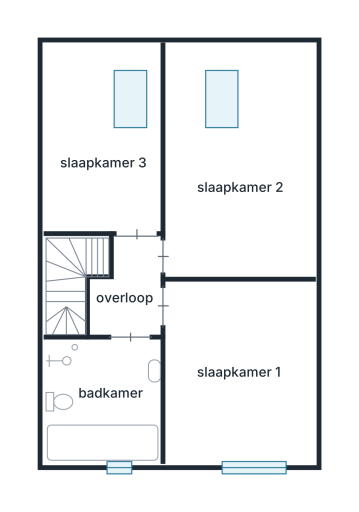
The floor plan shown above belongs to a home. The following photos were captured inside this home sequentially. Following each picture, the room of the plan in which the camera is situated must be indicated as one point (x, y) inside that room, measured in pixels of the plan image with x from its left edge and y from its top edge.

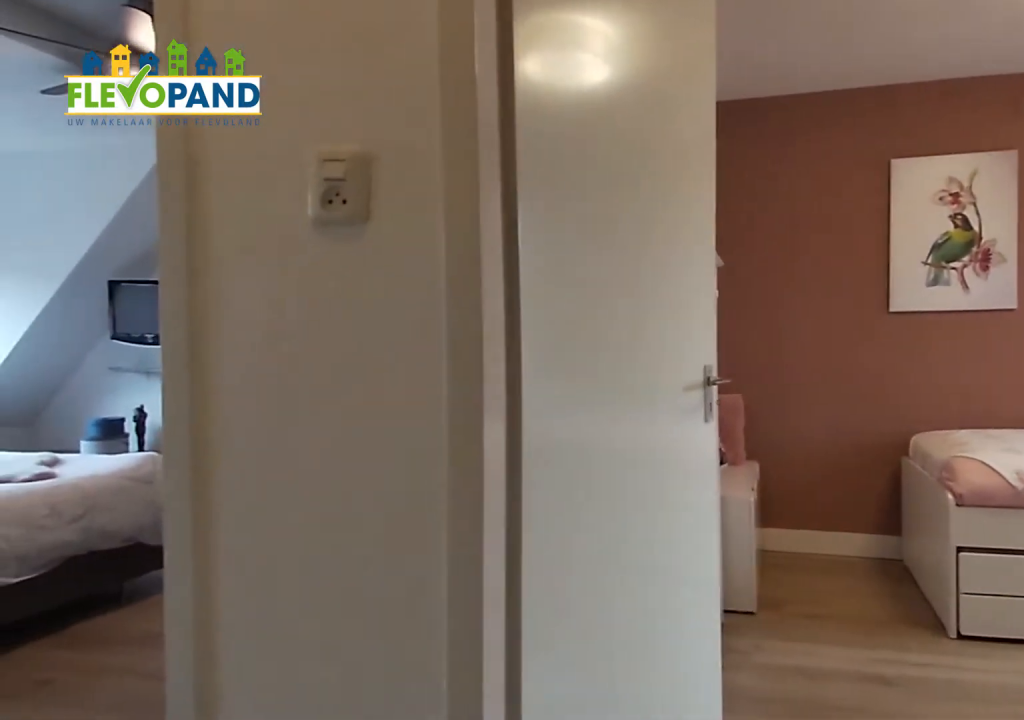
(128, 290)
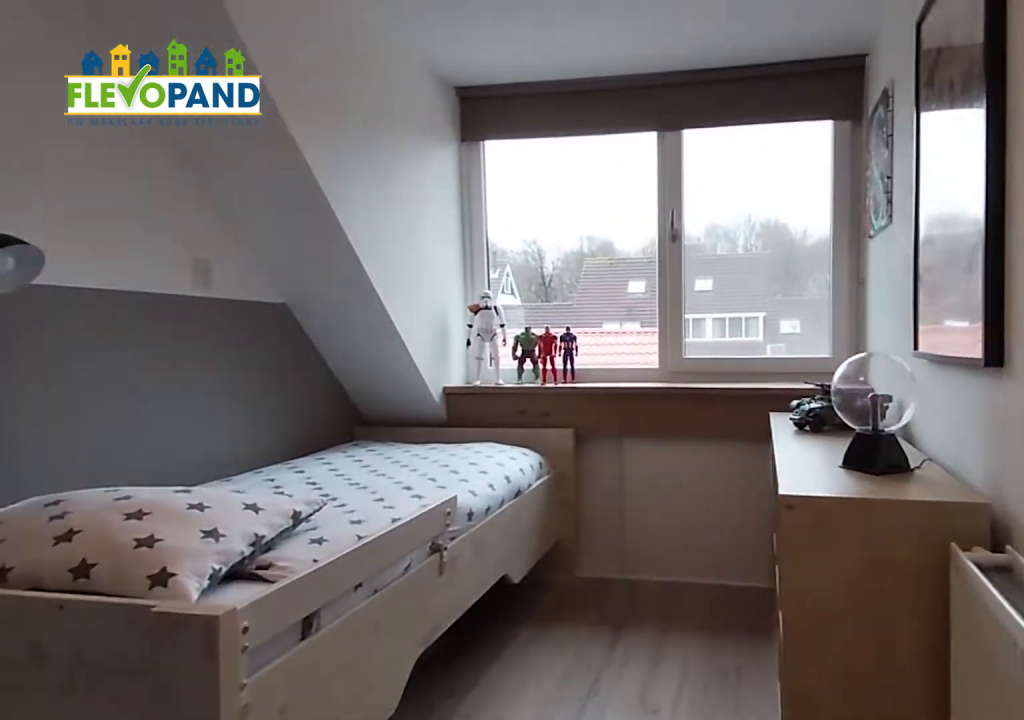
(65, 190)
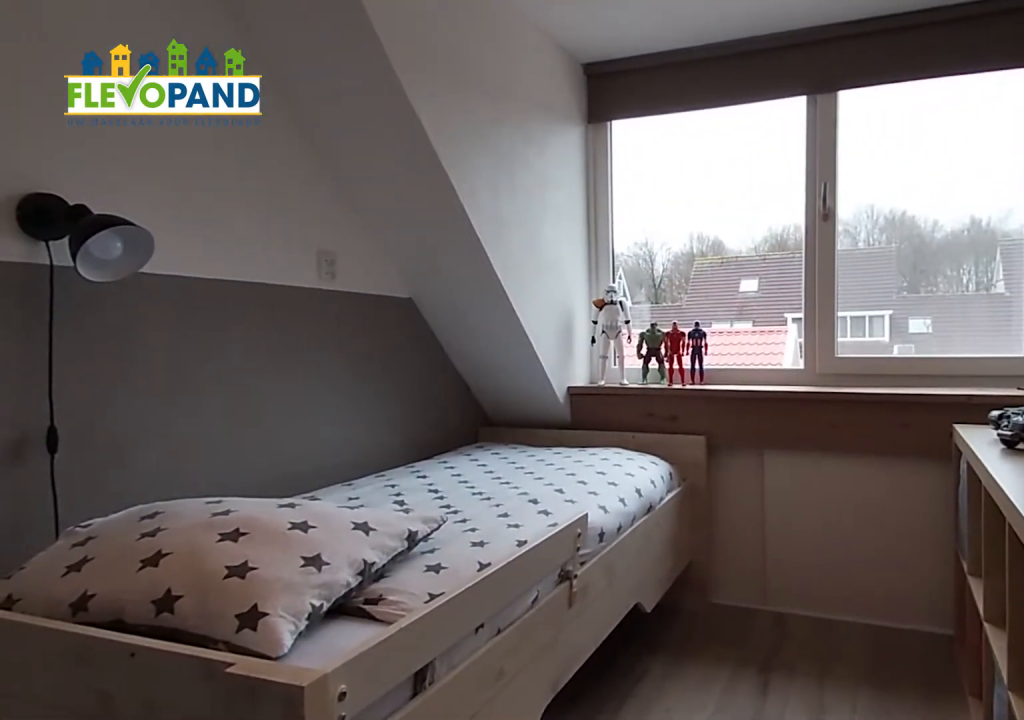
(65, 190)
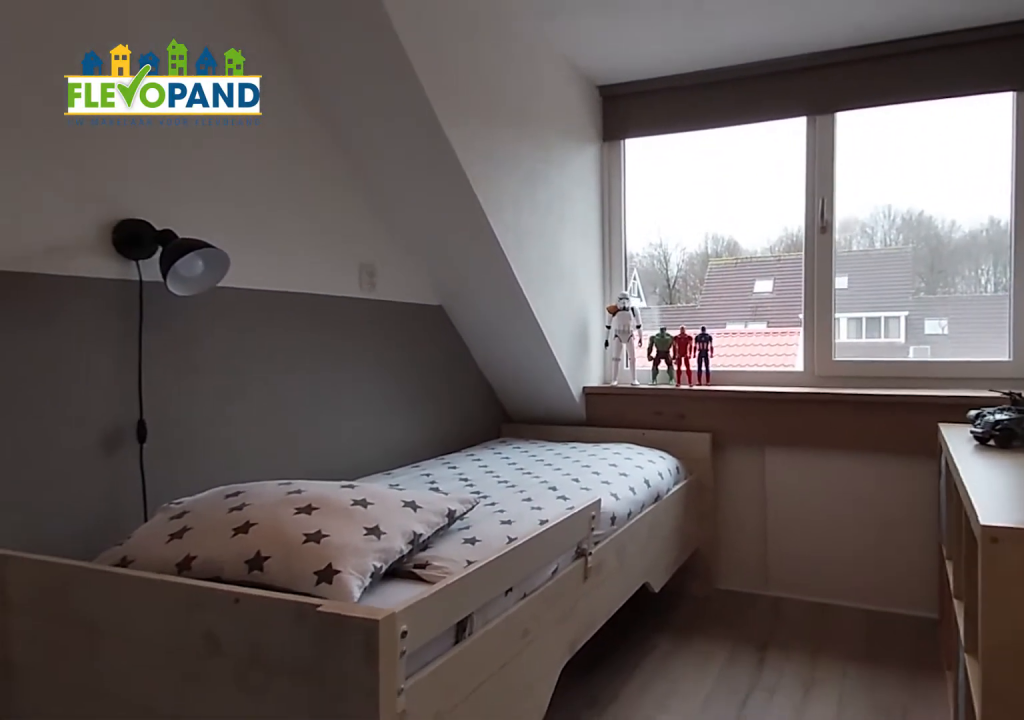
(65, 190)
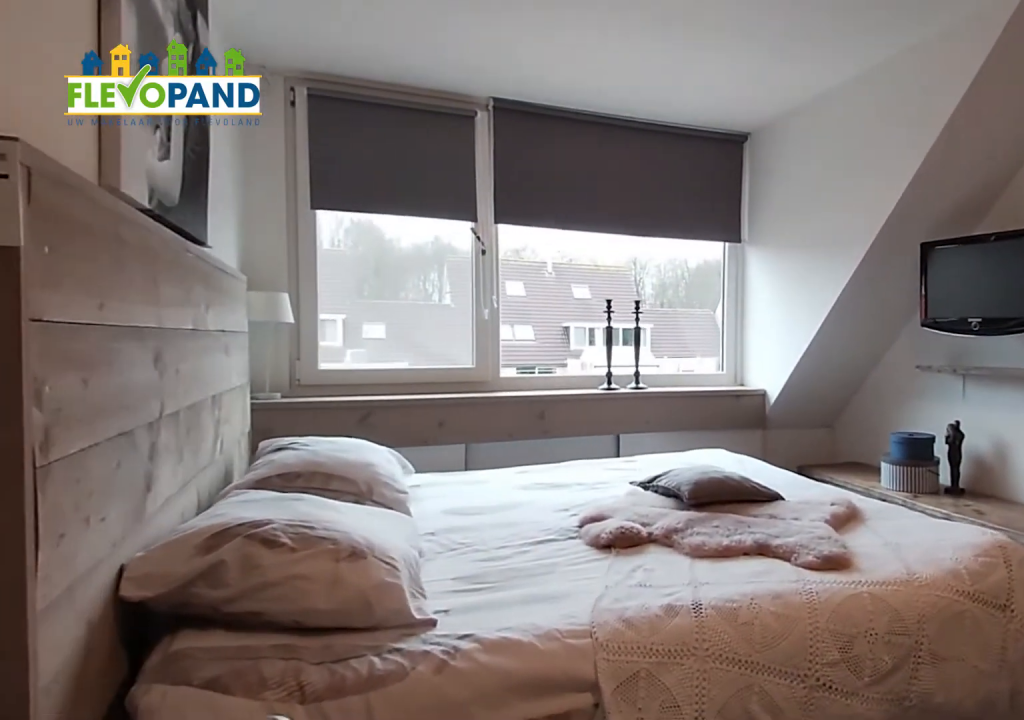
(311, 194)
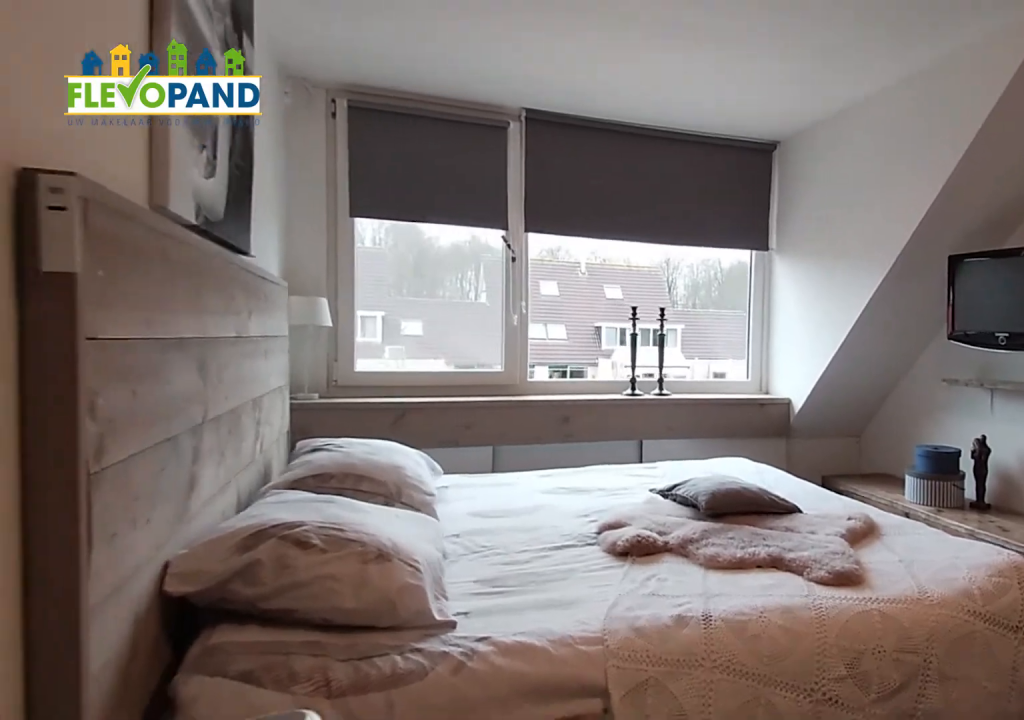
(311, 194)
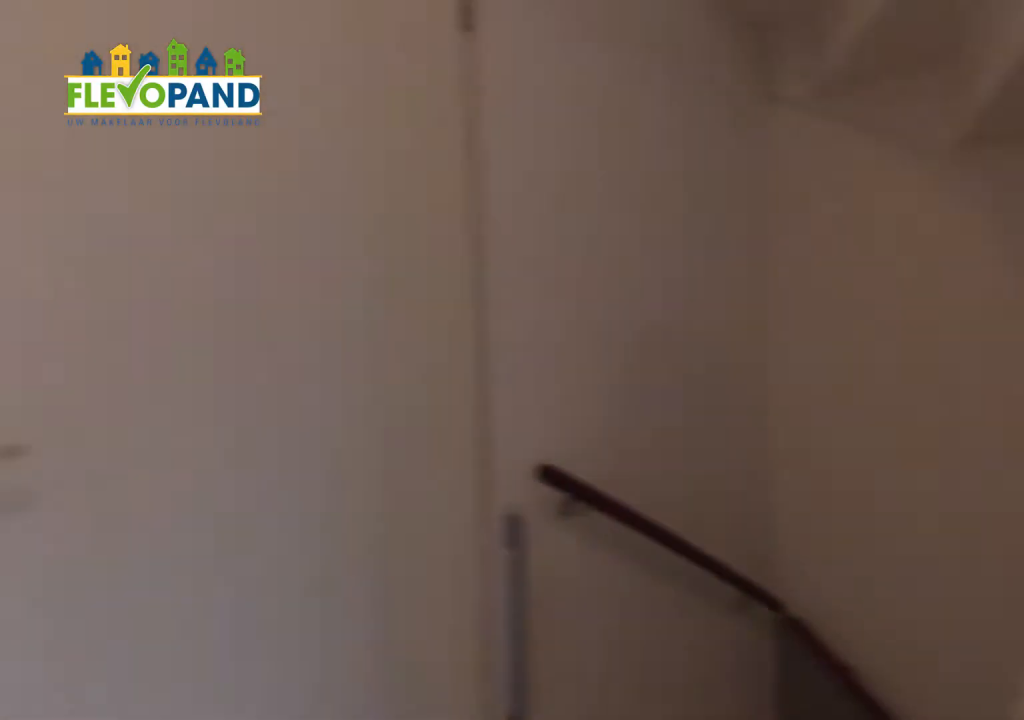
(128, 292)
